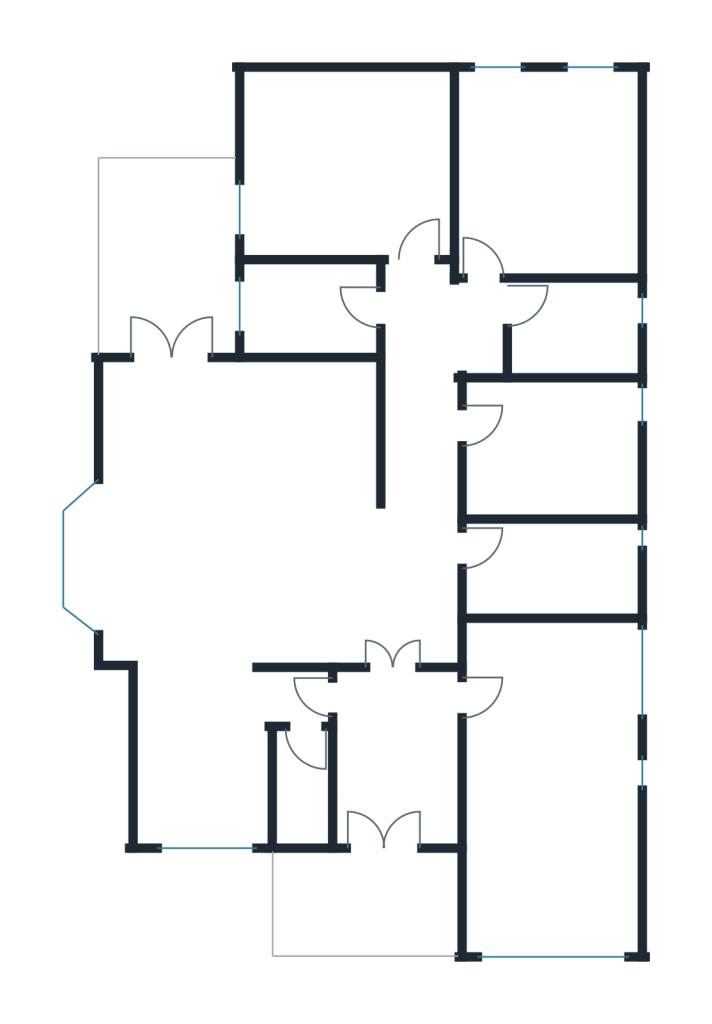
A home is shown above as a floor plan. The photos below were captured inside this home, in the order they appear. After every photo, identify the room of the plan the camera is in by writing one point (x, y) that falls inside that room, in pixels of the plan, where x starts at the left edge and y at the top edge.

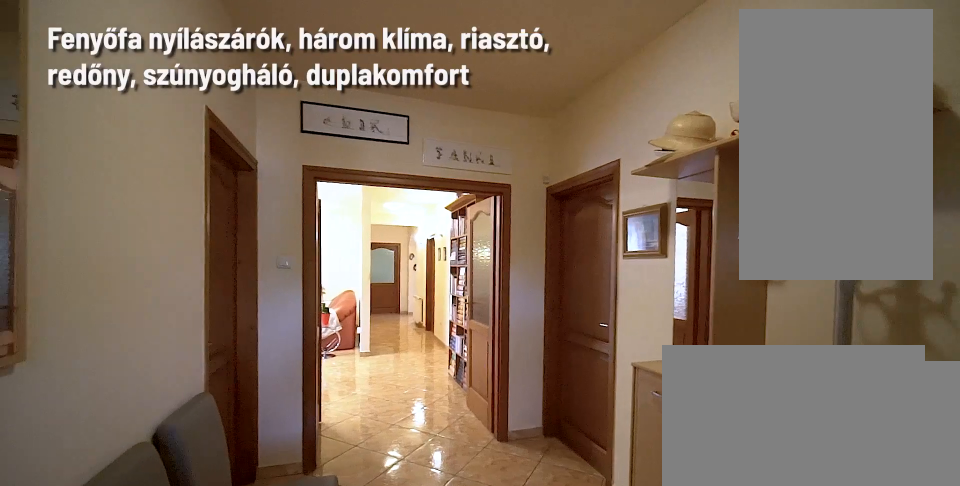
(394, 757)
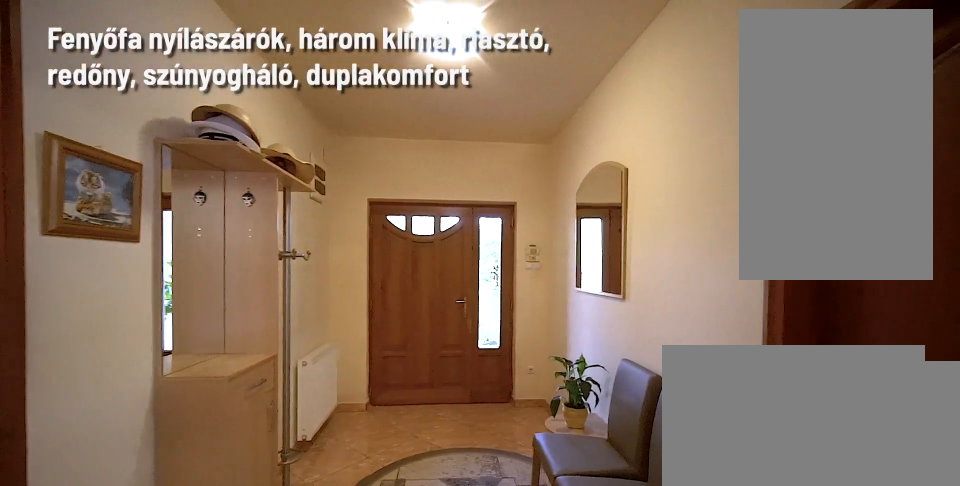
(395, 757)
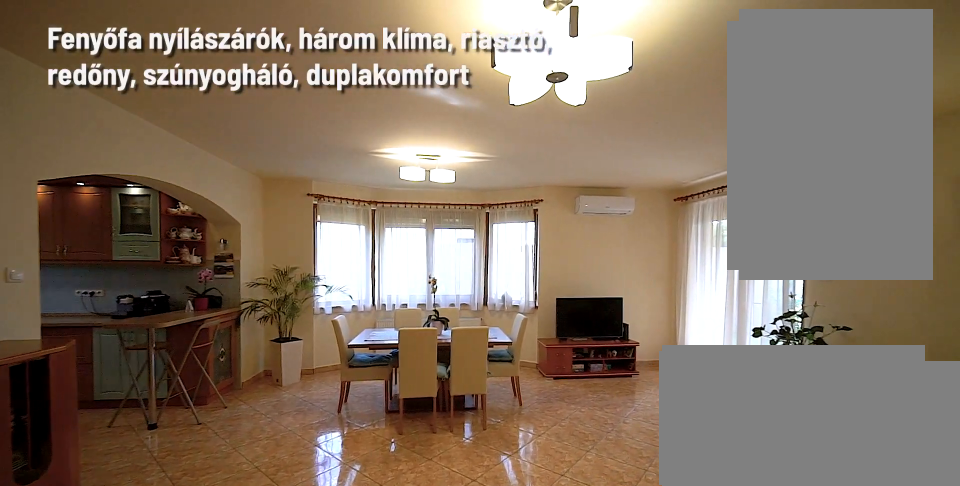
(231, 530)
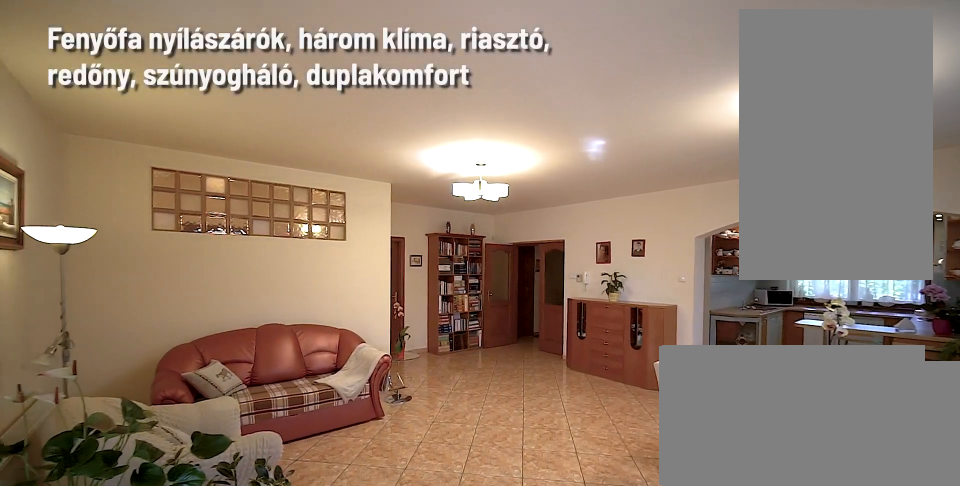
(231, 531)
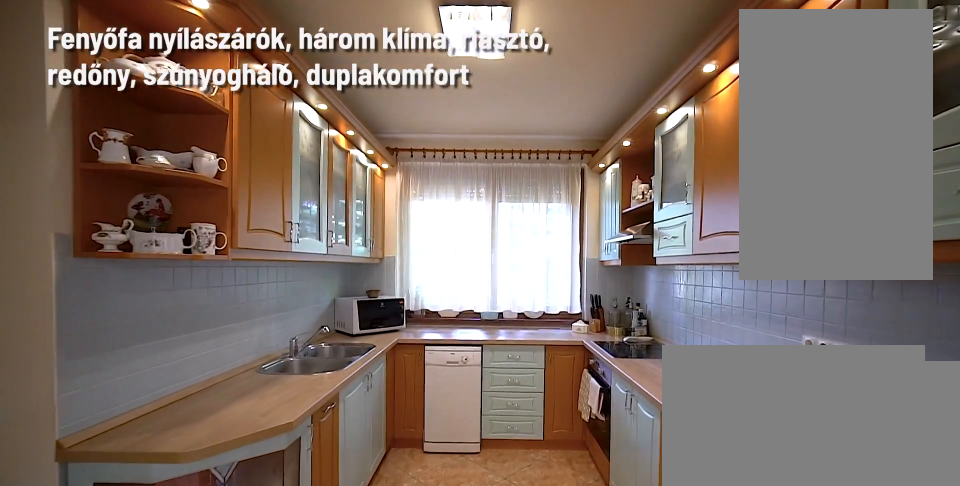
(204, 755)
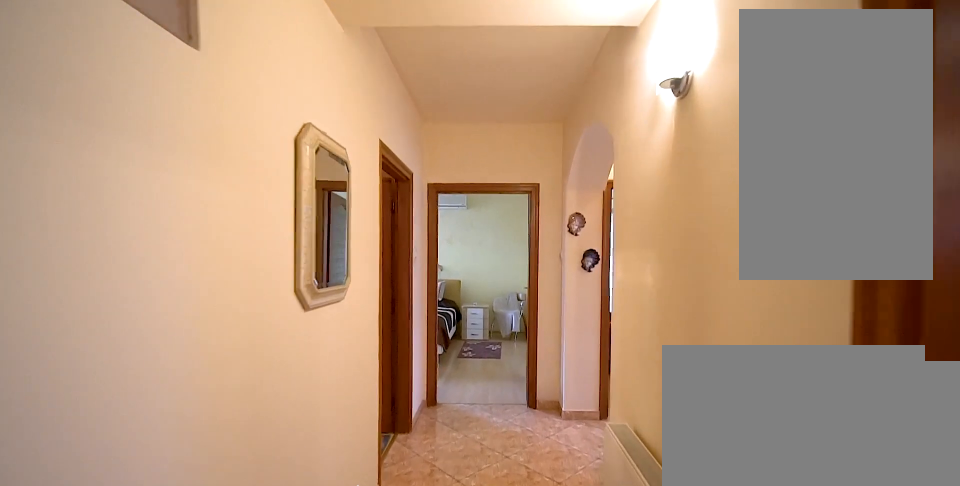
(423, 456)
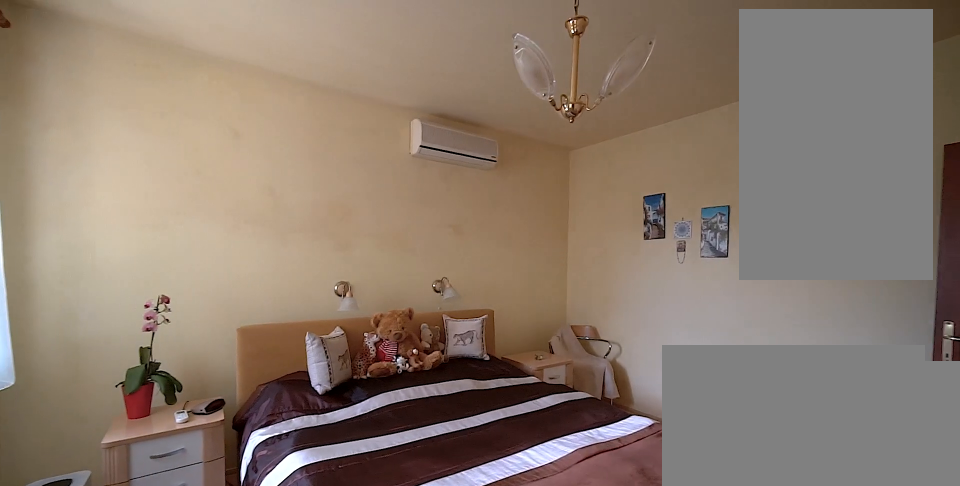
(352, 176)
